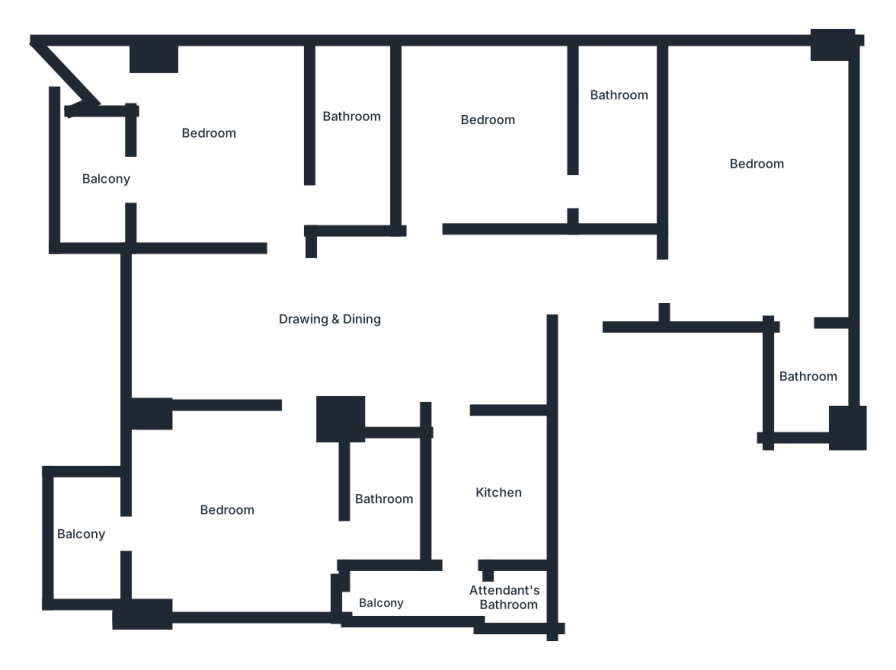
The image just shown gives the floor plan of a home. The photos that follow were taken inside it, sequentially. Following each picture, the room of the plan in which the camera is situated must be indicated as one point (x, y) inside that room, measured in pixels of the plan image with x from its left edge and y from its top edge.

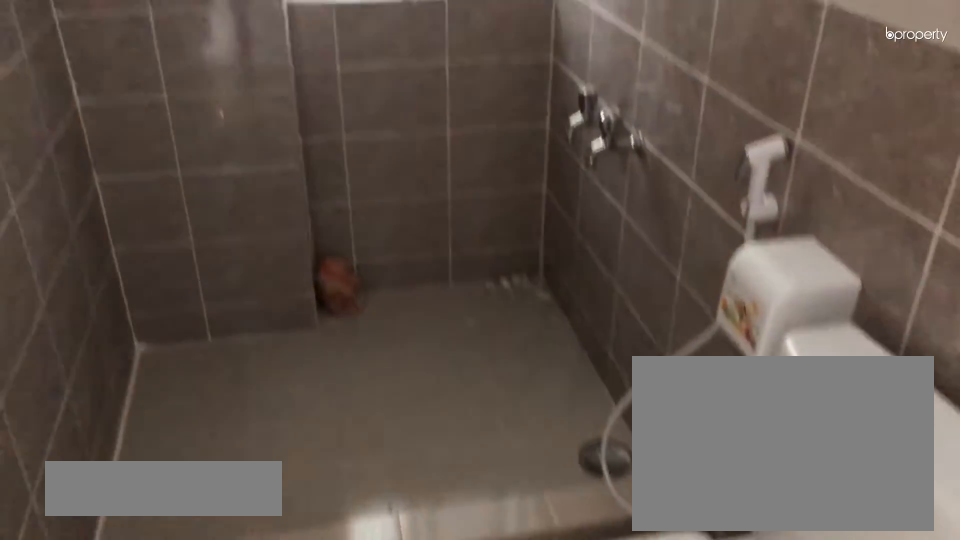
(355, 131)
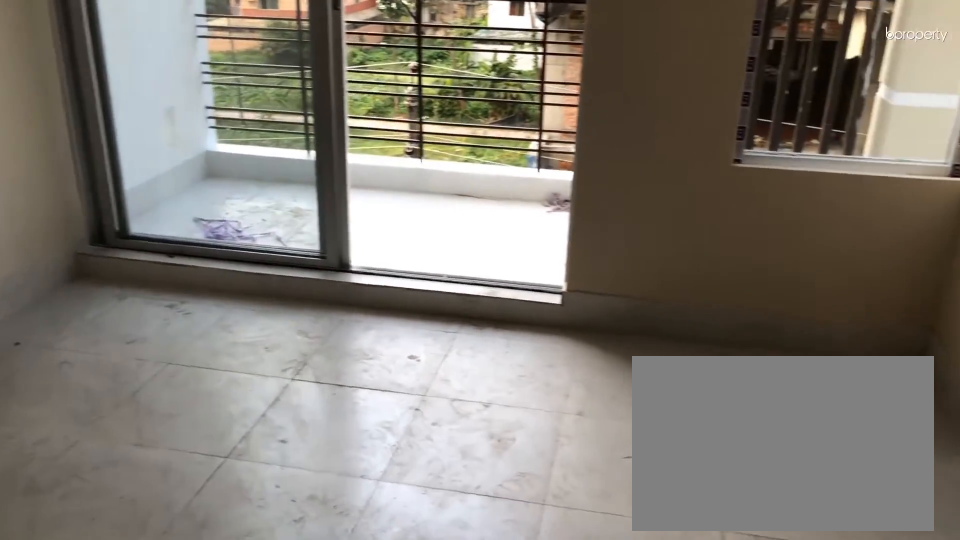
(250, 519)
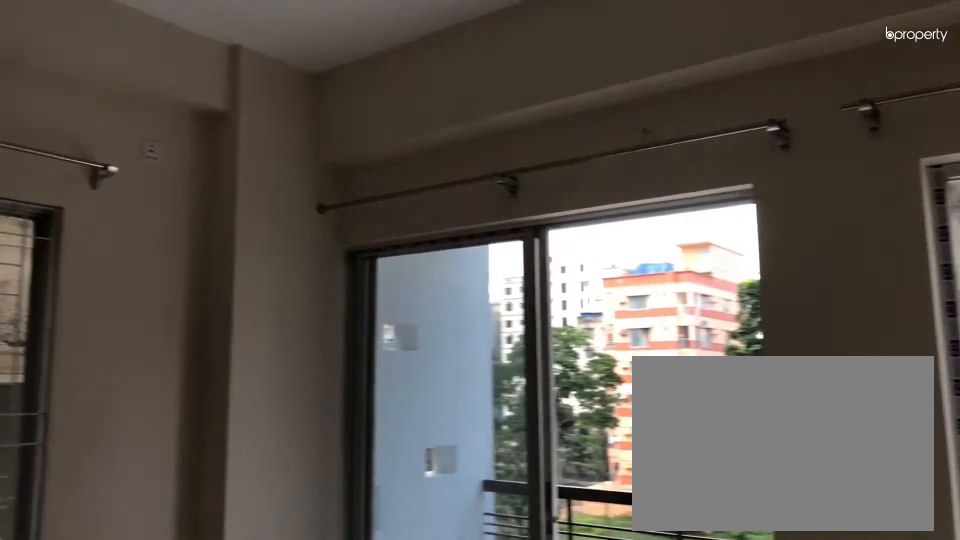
(250, 519)
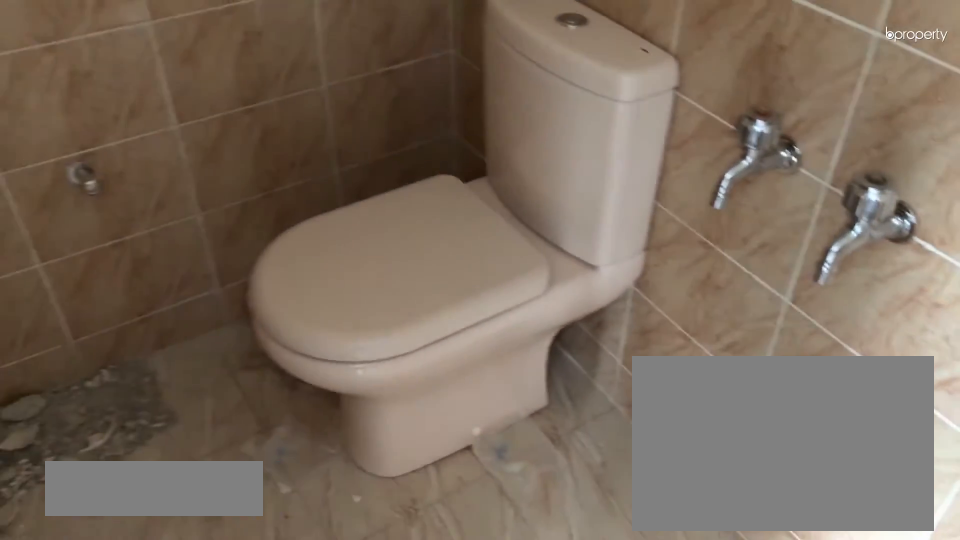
(387, 499)
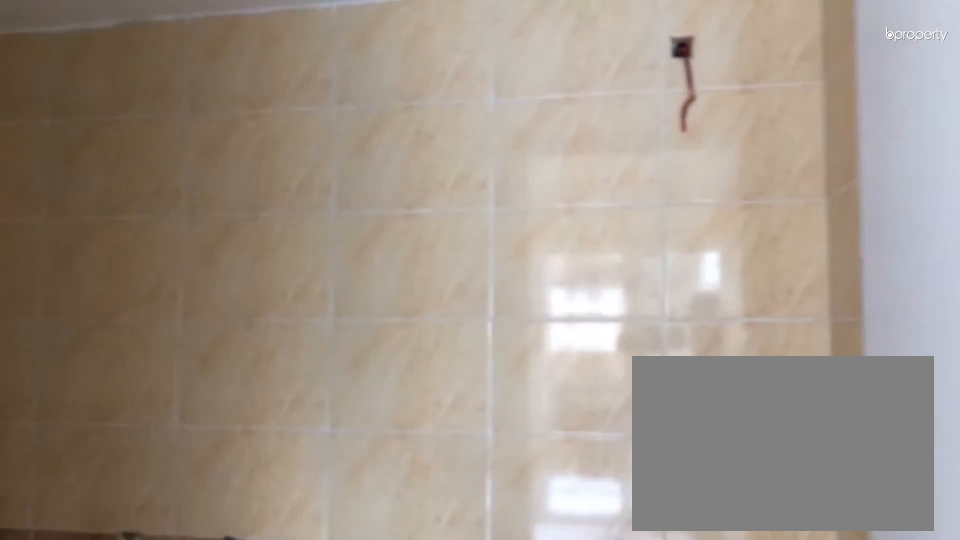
(387, 499)
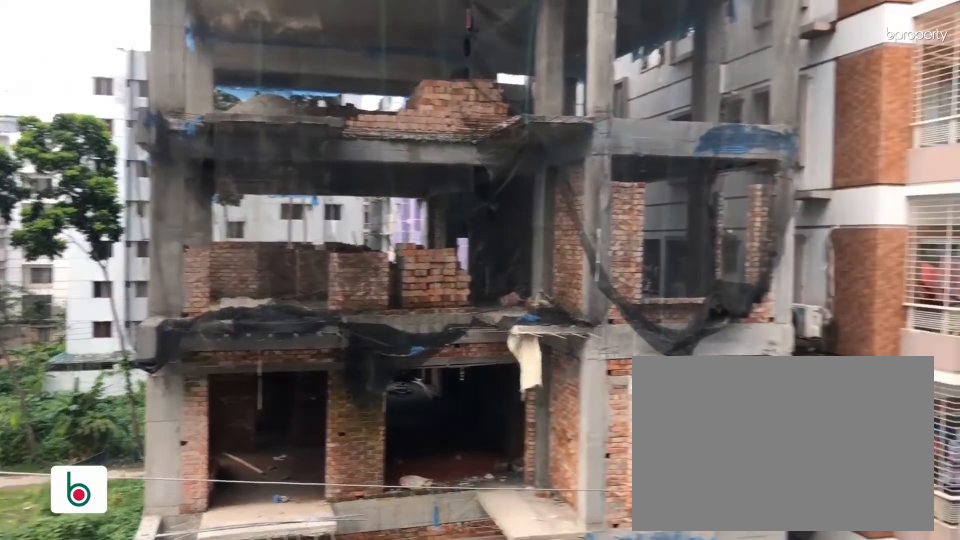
(78, 537)
